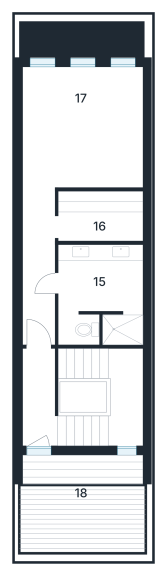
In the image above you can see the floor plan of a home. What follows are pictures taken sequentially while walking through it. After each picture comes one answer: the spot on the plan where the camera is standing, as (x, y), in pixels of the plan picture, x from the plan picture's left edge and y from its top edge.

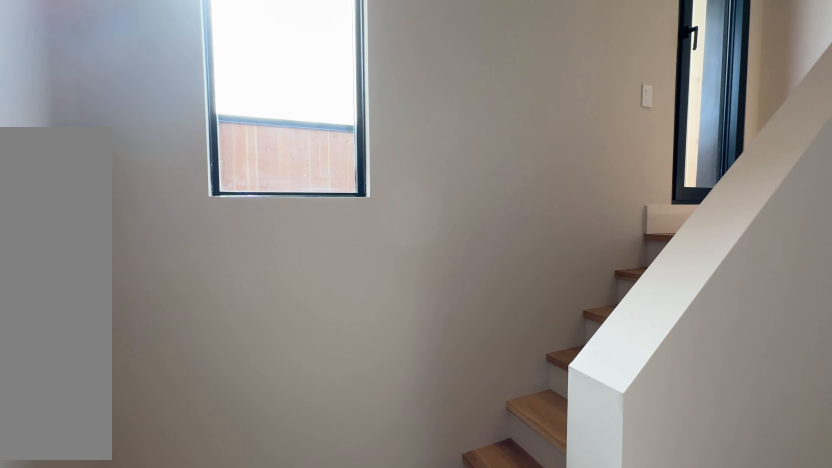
(122, 378)
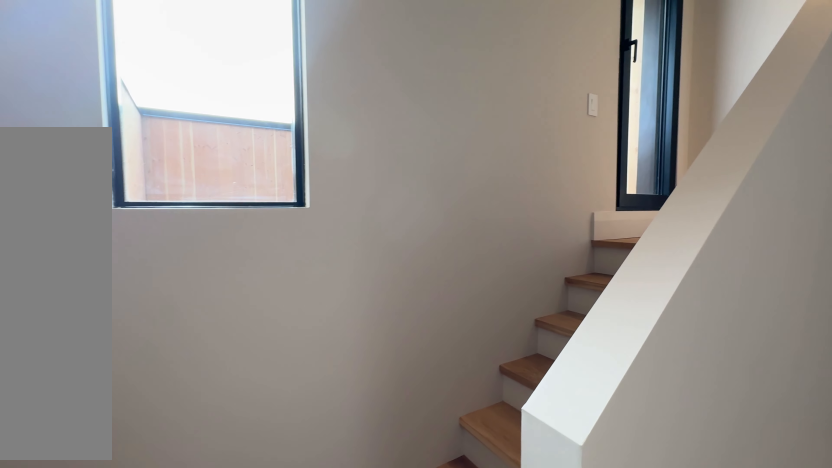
(123, 382)
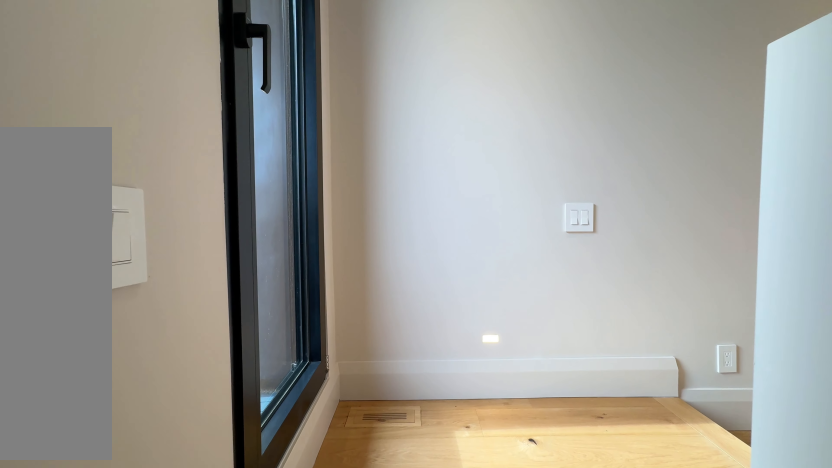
(88, 427)
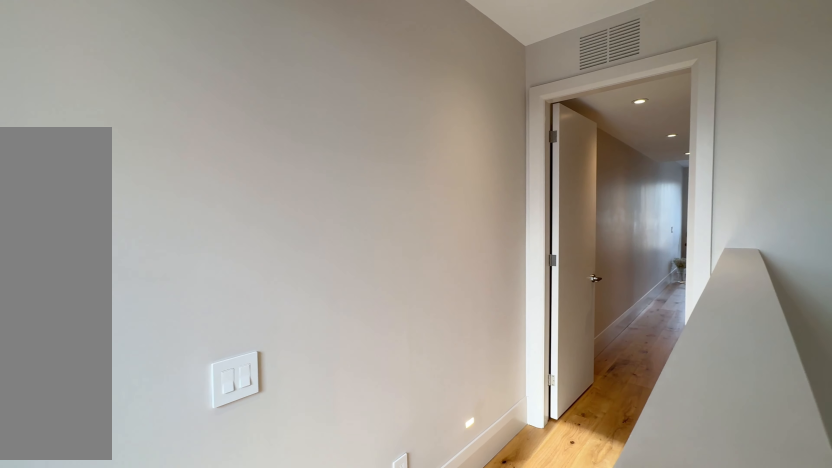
(59, 428)
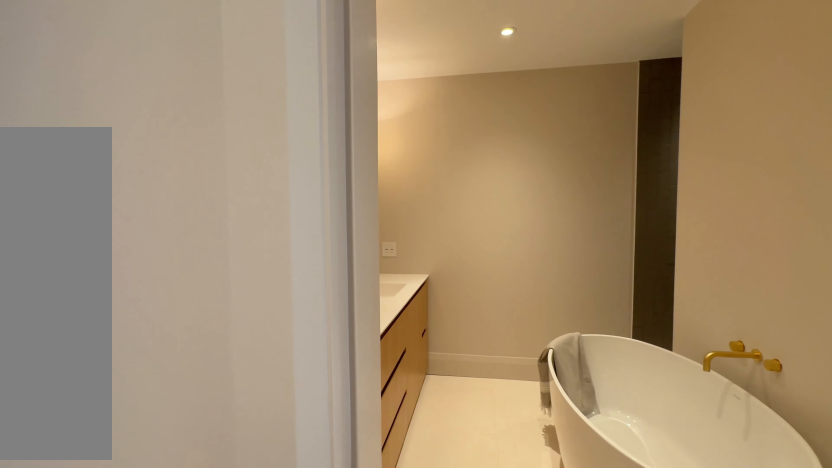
(39, 275)
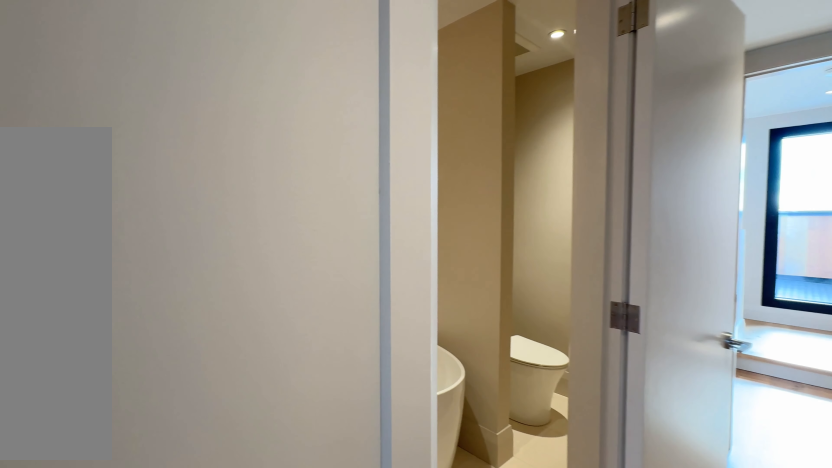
(38, 257)
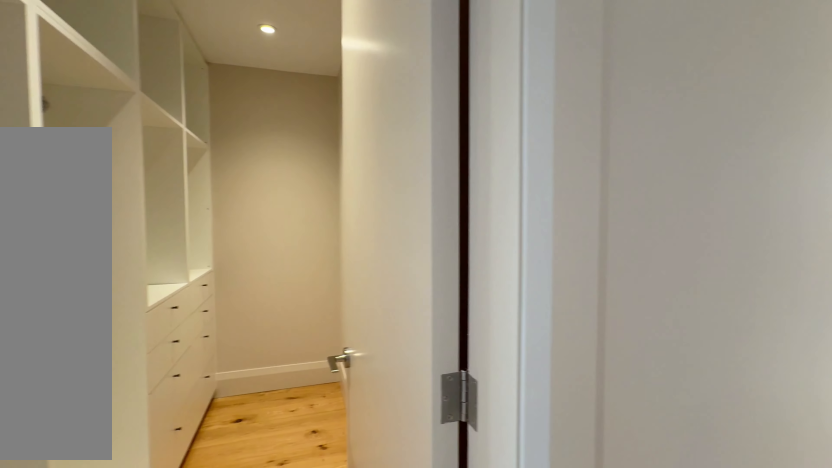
(37, 232)
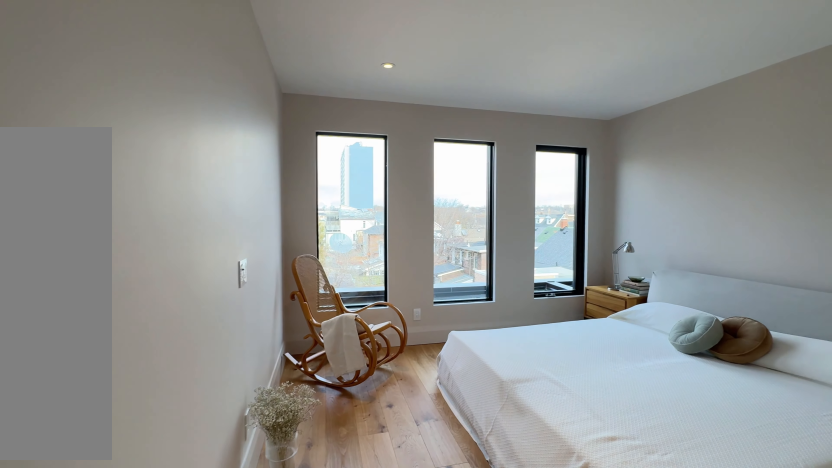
(38, 186)
